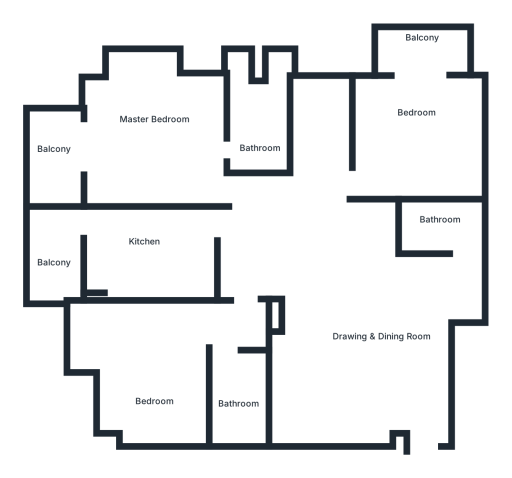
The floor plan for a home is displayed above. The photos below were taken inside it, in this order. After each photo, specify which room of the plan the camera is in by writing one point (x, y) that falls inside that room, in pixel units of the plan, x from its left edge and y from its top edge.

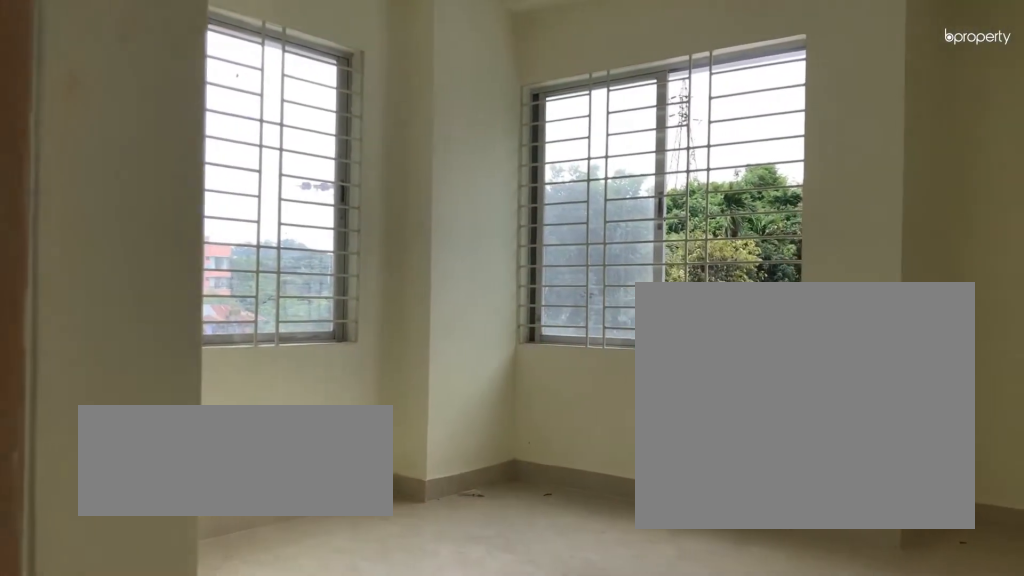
(154, 363)
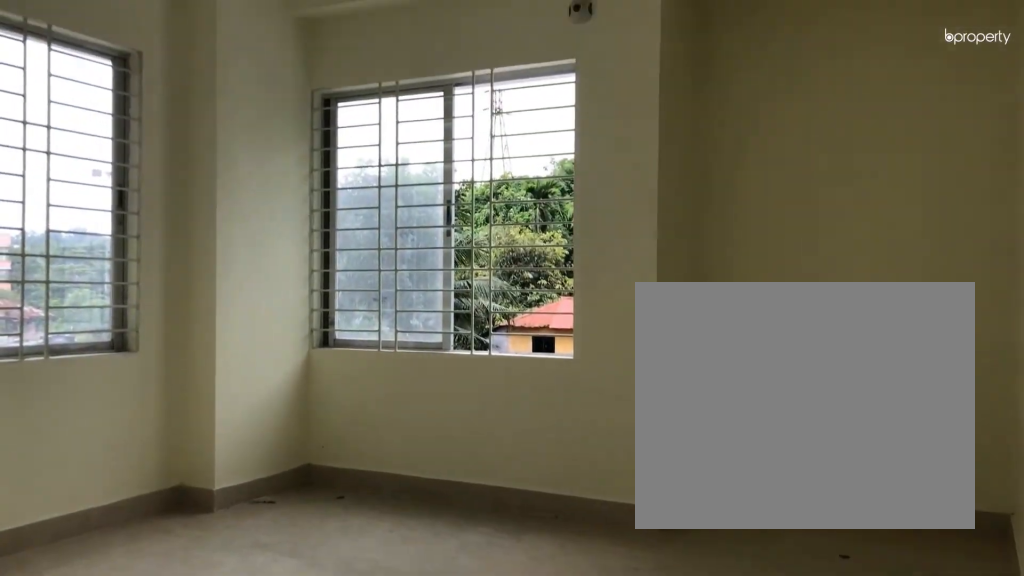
(155, 364)
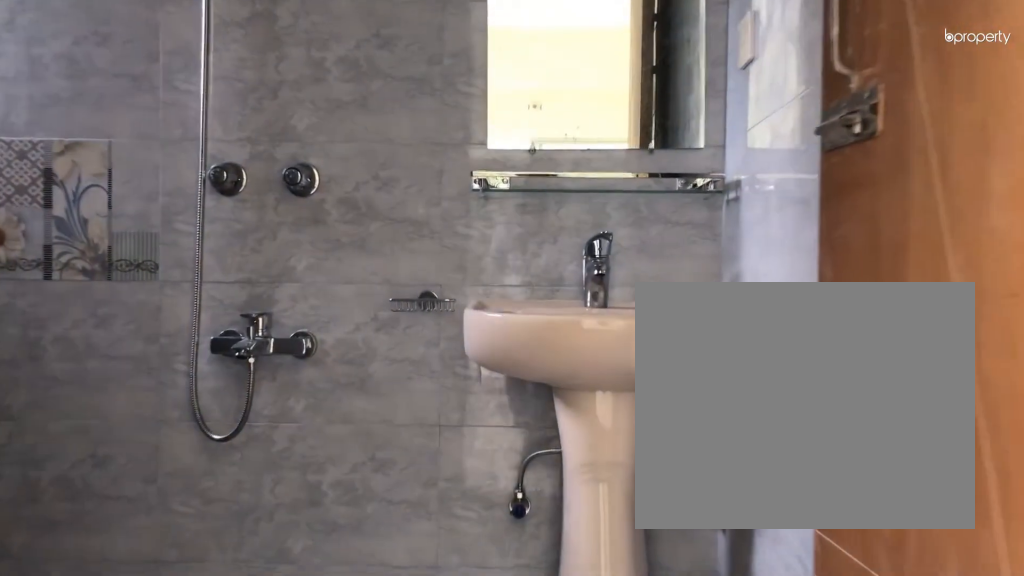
(250, 124)
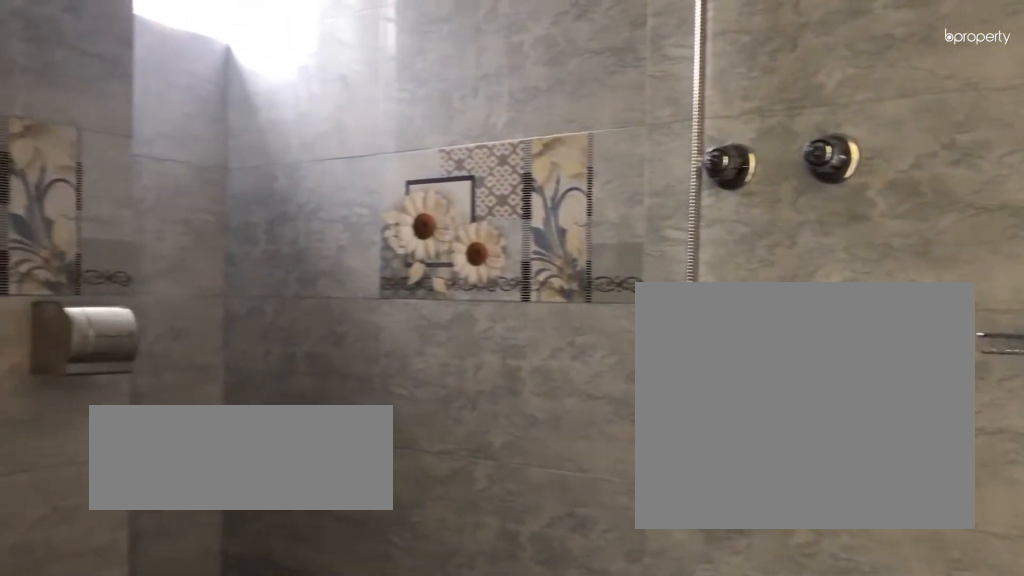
(250, 124)
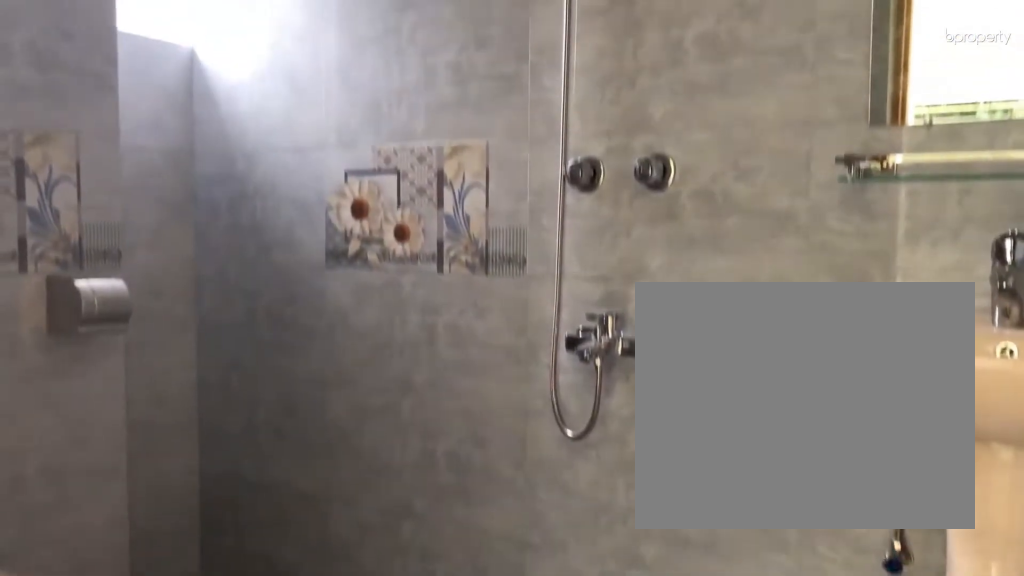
(250, 124)
